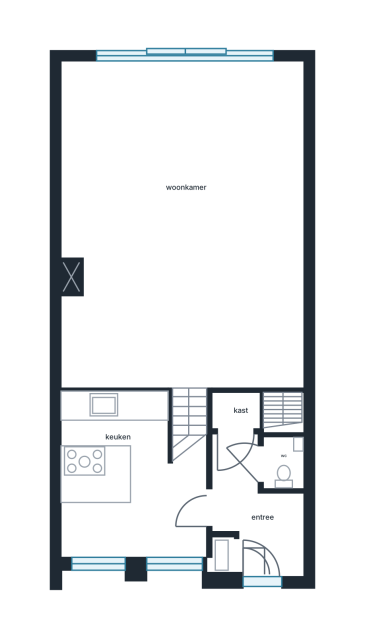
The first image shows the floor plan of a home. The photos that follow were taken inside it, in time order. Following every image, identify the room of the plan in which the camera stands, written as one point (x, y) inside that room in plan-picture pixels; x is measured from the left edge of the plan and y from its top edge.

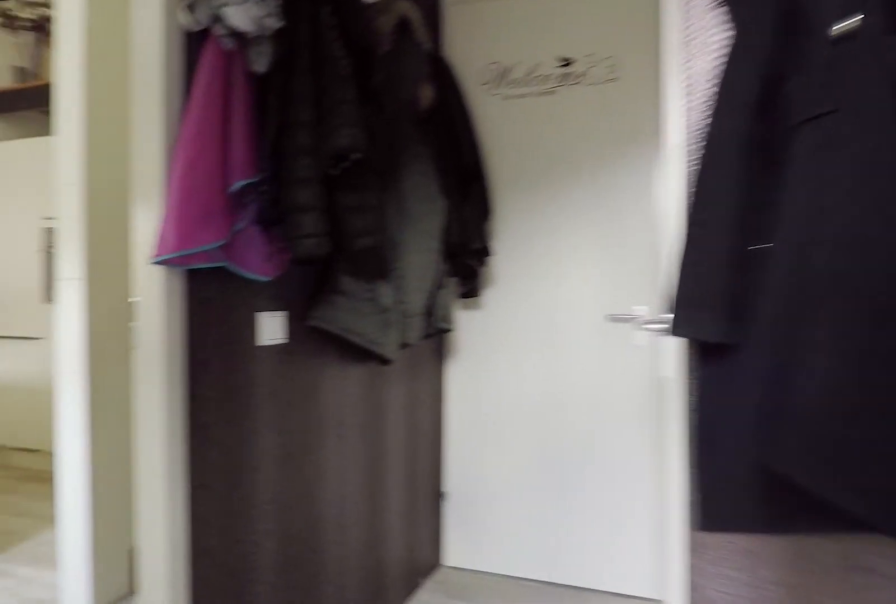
(255, 511)
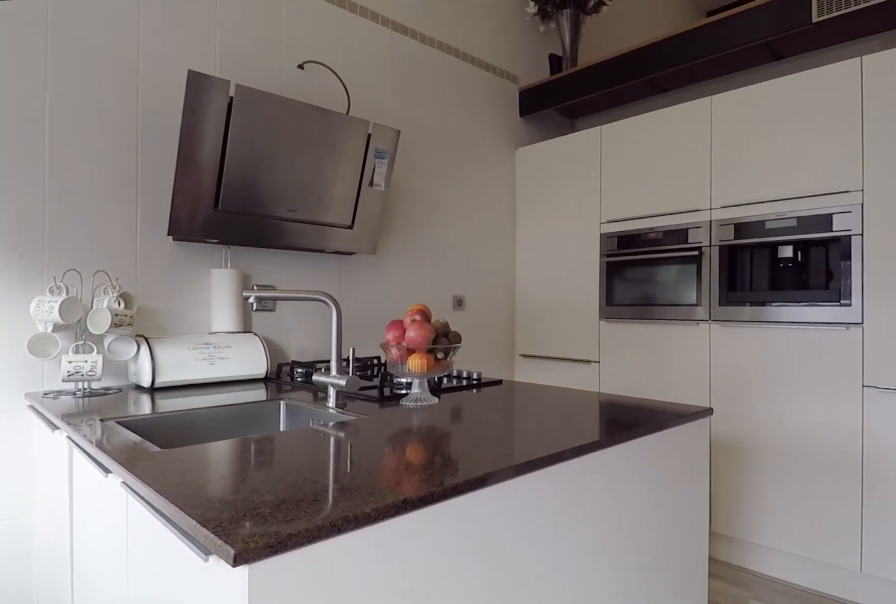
(128, 479)
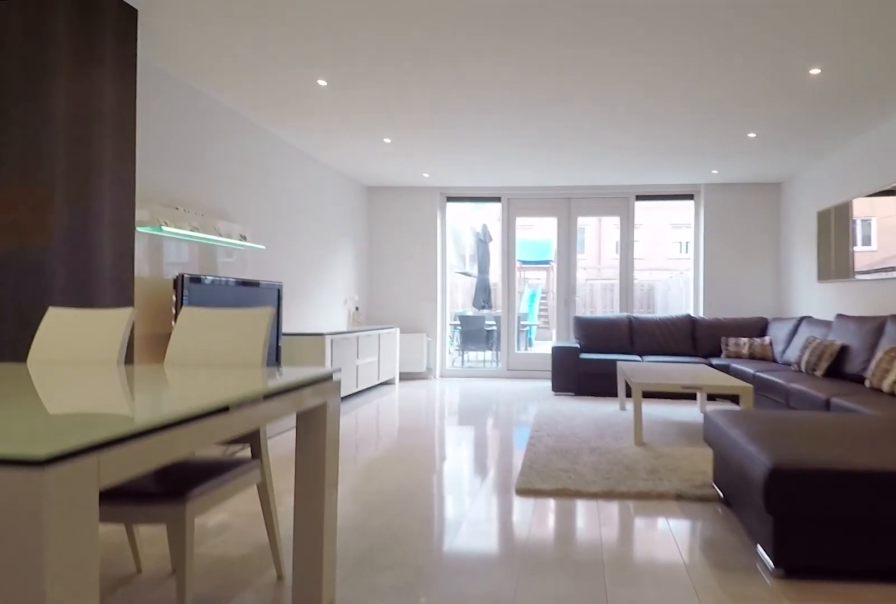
(178, 204)
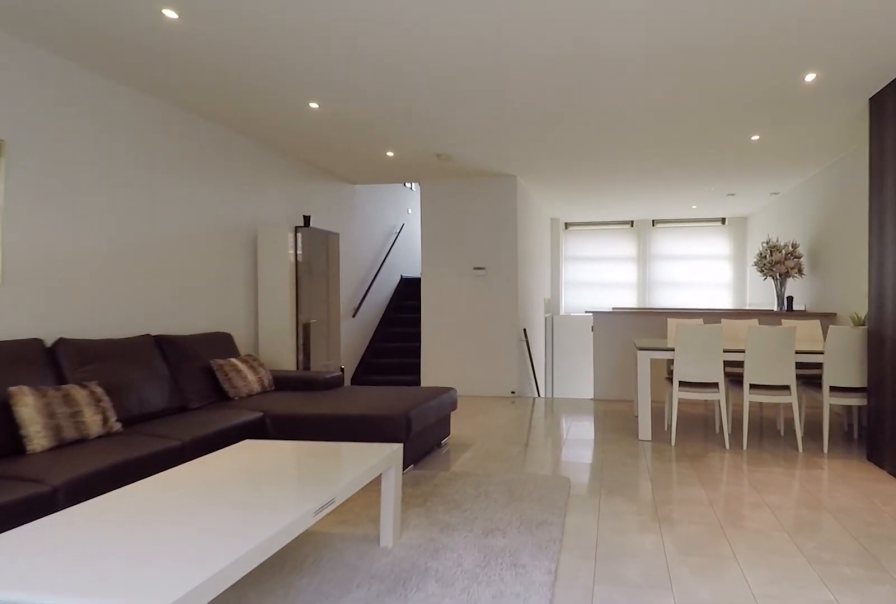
(178, 204)
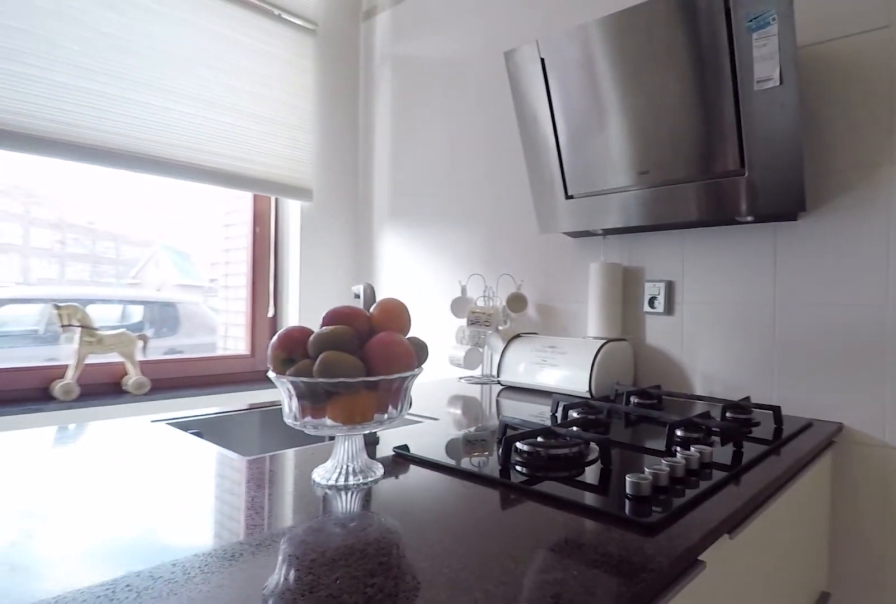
(129, 479)
